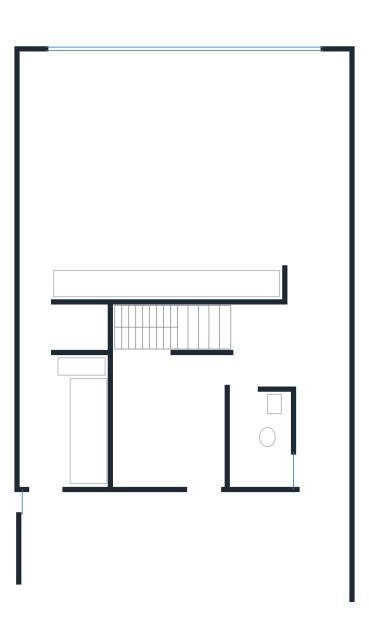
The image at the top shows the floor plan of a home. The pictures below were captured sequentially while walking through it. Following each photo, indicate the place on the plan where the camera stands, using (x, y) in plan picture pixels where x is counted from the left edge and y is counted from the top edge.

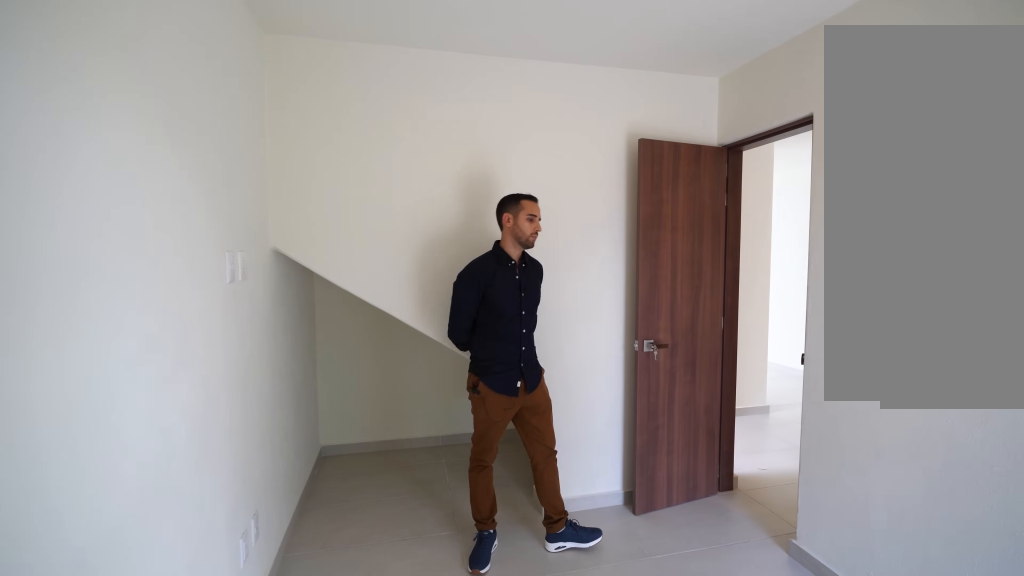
(143, 471)
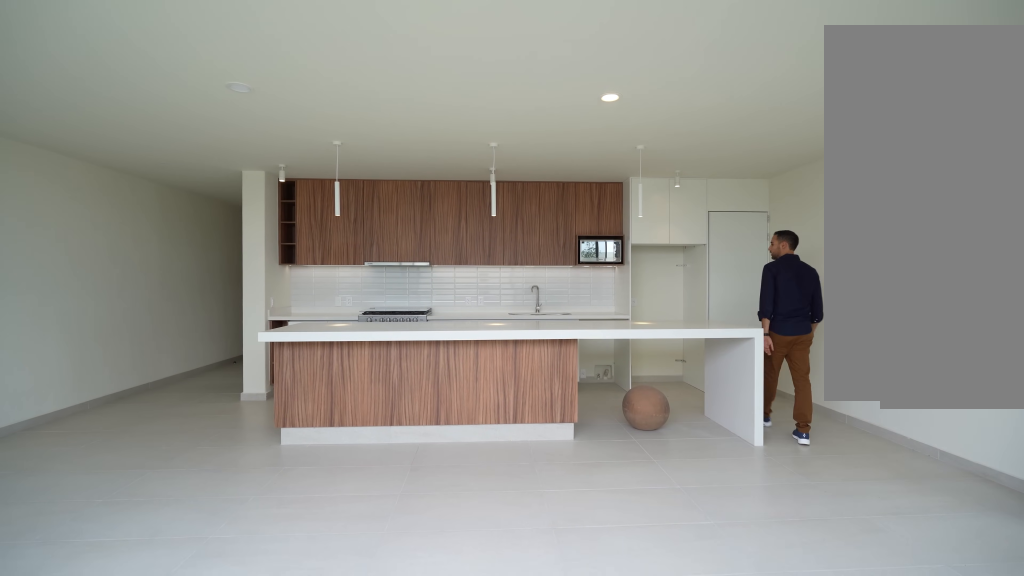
(152, 74)
